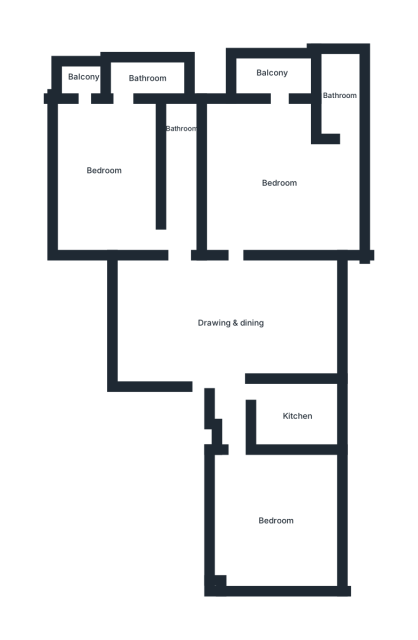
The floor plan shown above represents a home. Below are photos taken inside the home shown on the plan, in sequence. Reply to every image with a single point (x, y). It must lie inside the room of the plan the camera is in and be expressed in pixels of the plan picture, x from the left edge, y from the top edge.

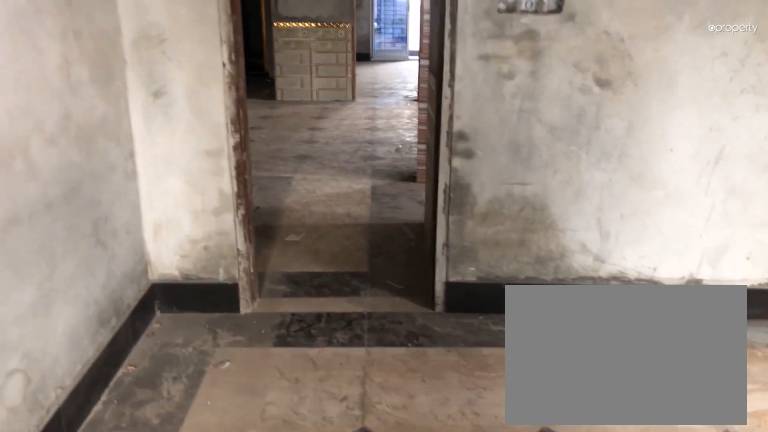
(277, 517)
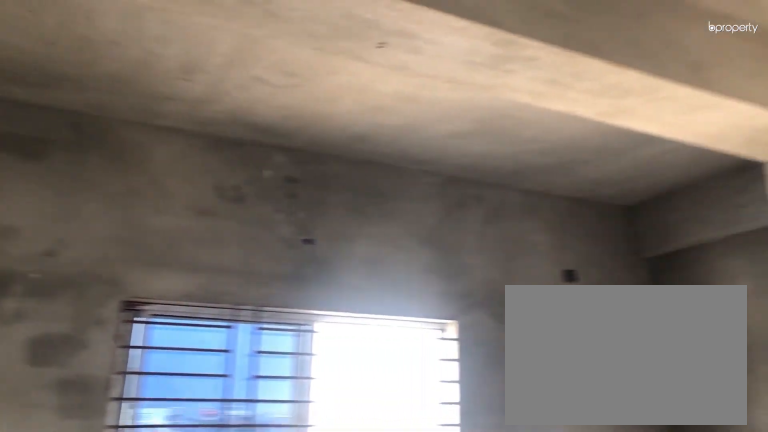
(277, 517)
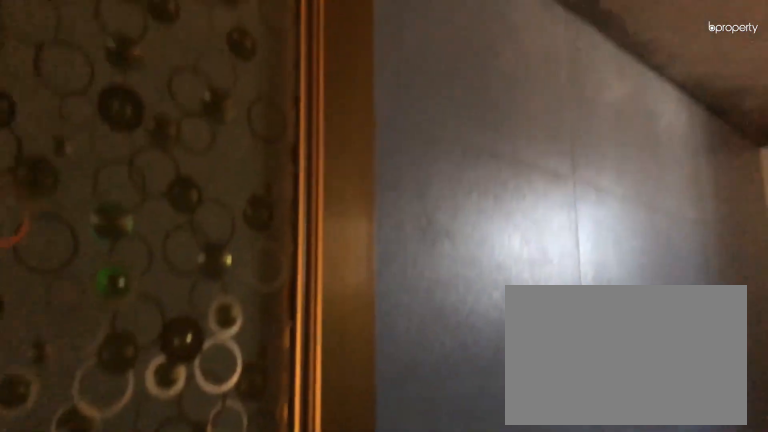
(179, 127)
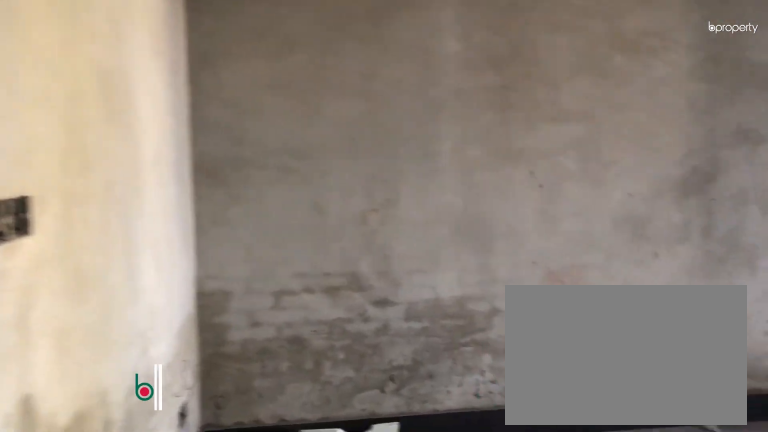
(104, 169)
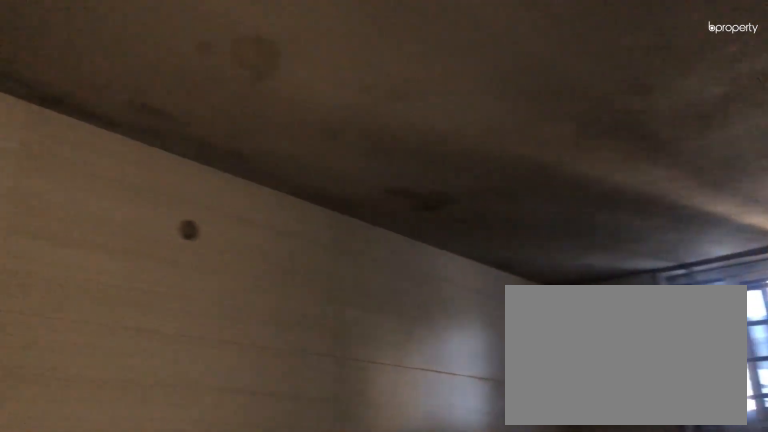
(151, 76)
